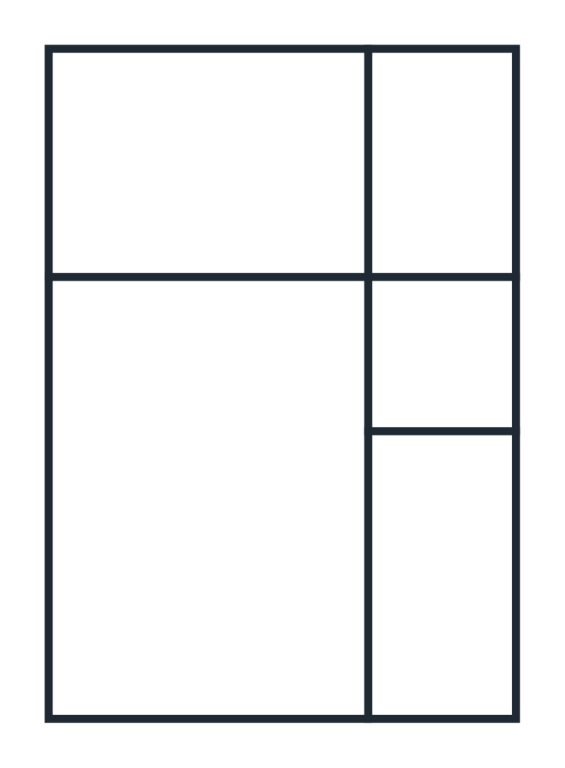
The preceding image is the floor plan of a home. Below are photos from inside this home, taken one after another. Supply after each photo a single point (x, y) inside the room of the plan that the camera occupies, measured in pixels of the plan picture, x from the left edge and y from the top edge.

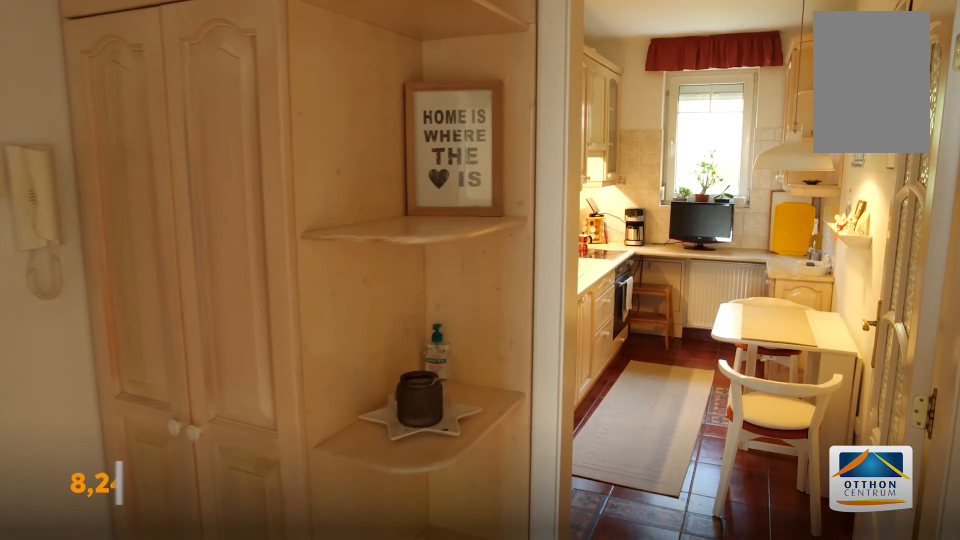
(433, 568)
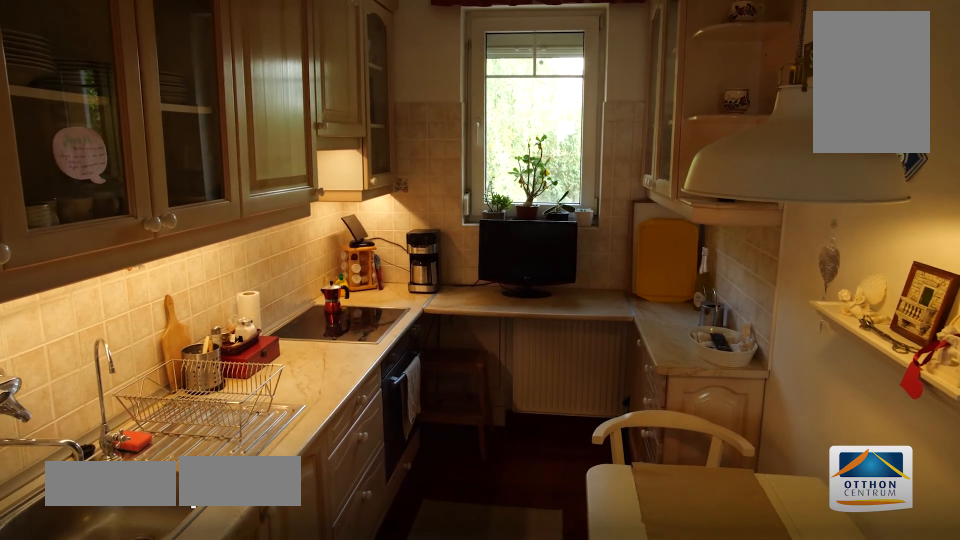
(434, 569)
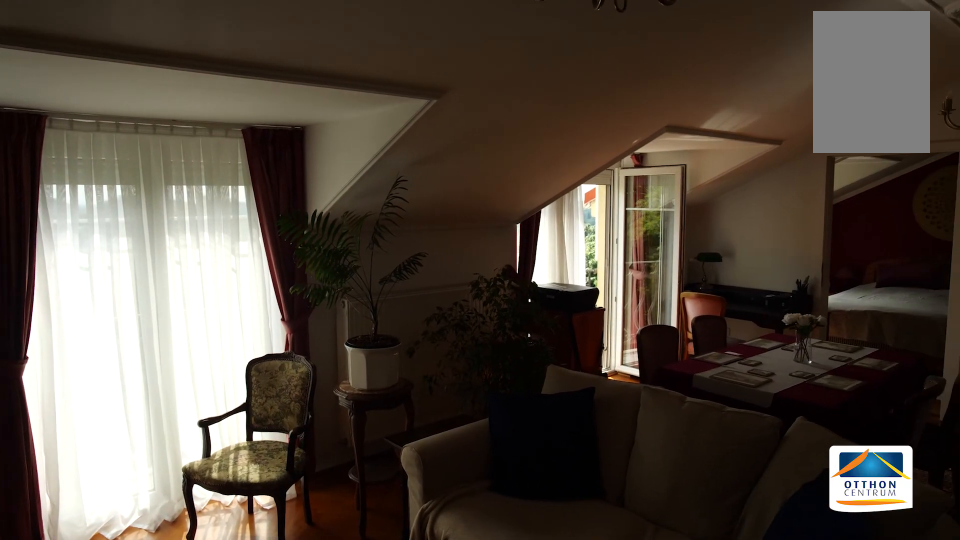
(220, 500)
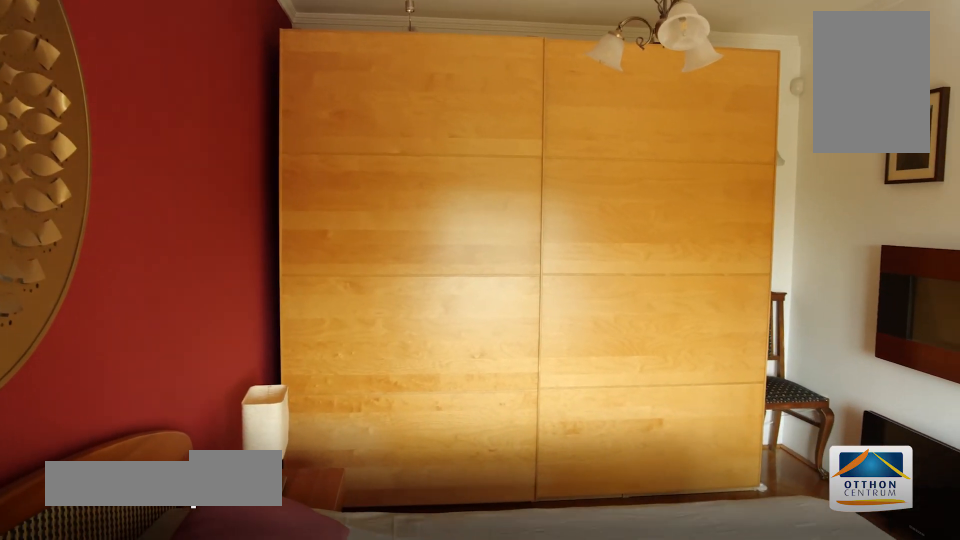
(219, 171)
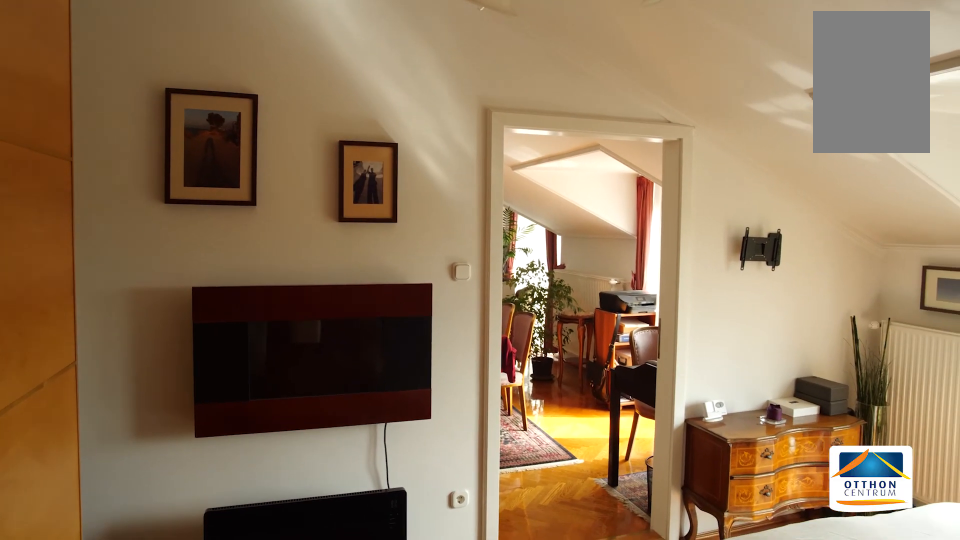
(220, 171)
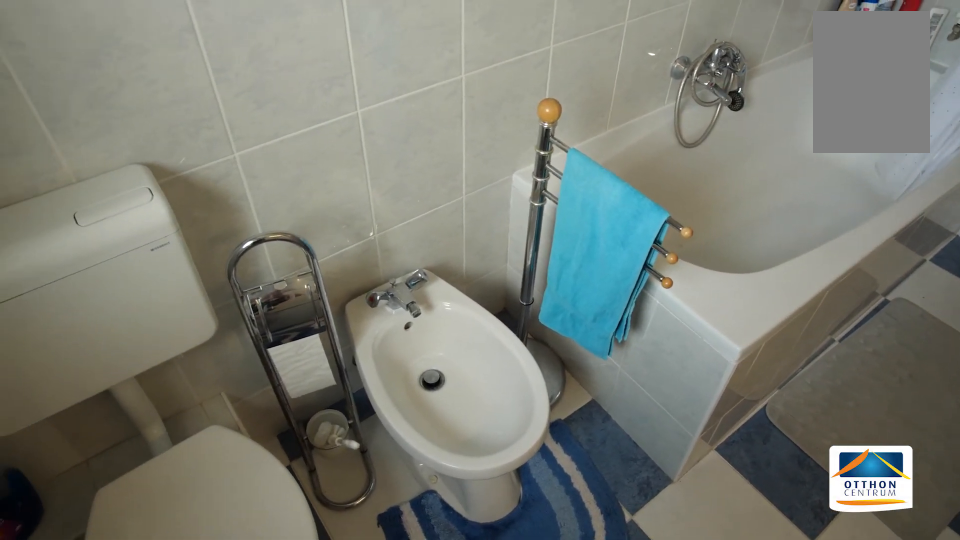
(440, 172)
